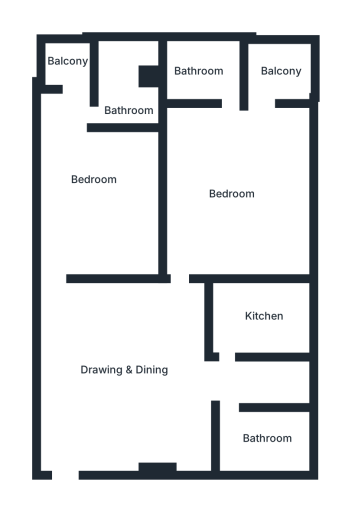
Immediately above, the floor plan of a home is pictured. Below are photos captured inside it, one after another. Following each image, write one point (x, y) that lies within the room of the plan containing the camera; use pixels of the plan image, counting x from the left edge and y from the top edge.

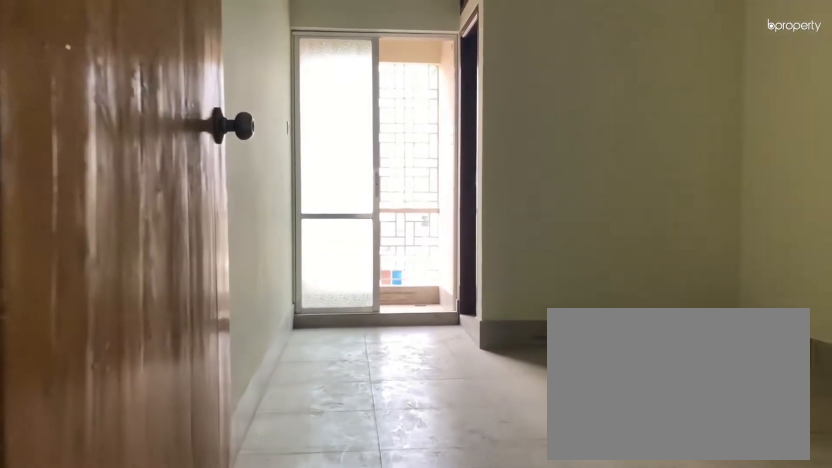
(64, 290)
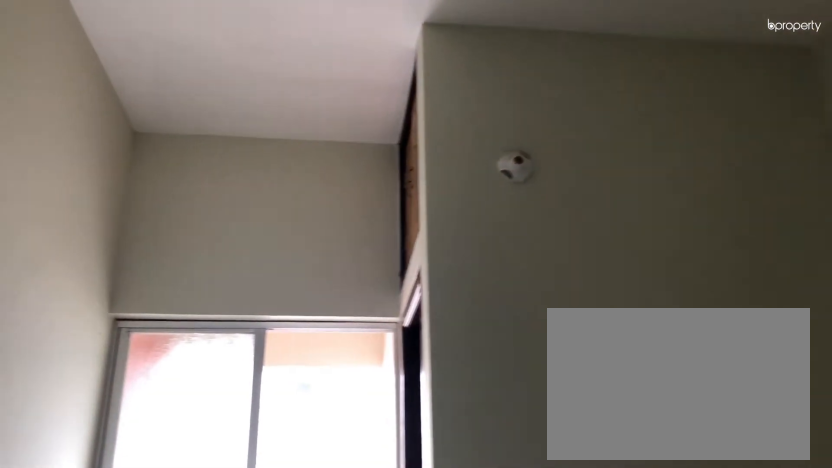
(91, 173)
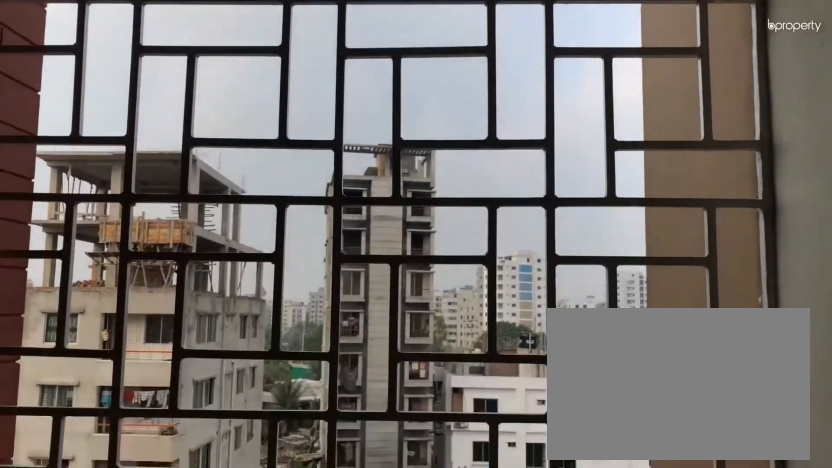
(72, 71)
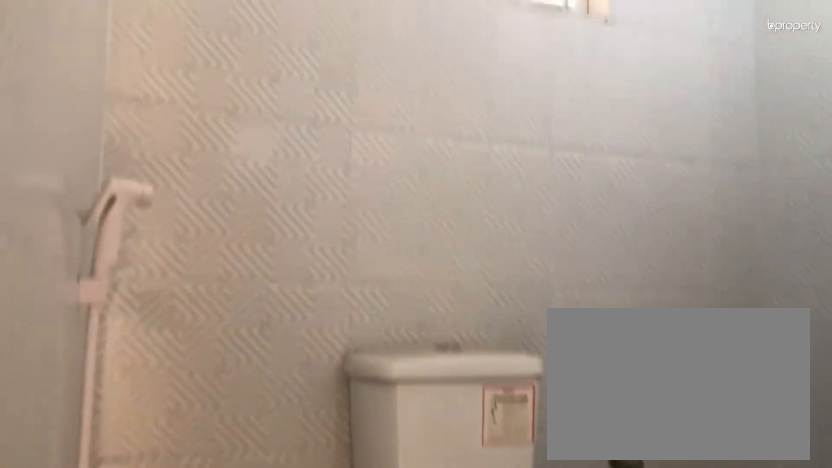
(125, 81)
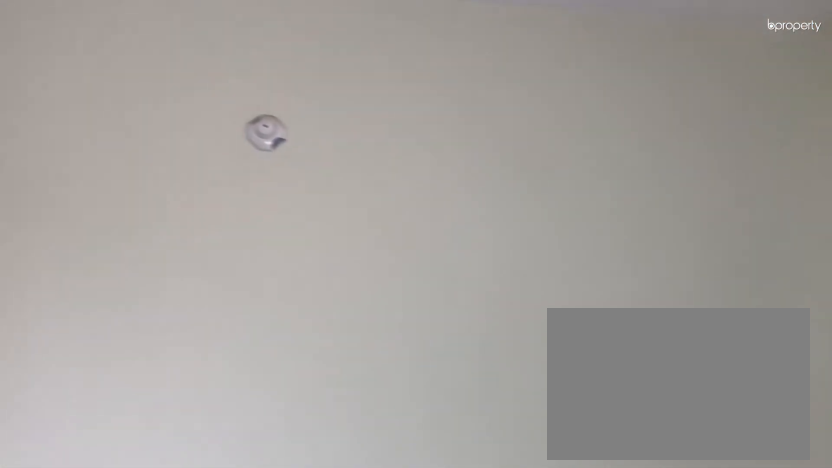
(243, 169)
